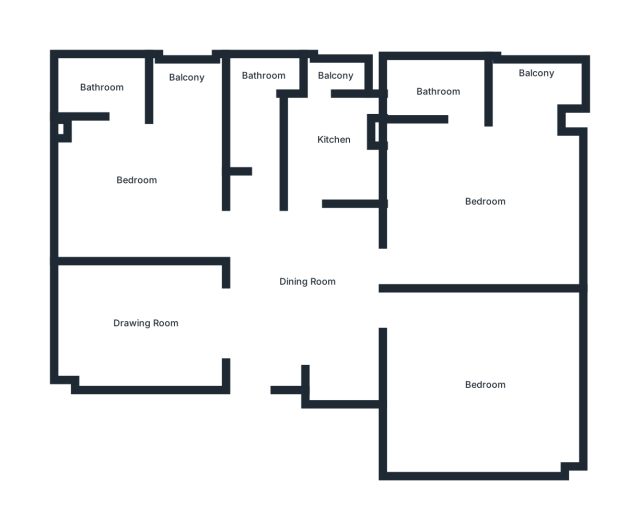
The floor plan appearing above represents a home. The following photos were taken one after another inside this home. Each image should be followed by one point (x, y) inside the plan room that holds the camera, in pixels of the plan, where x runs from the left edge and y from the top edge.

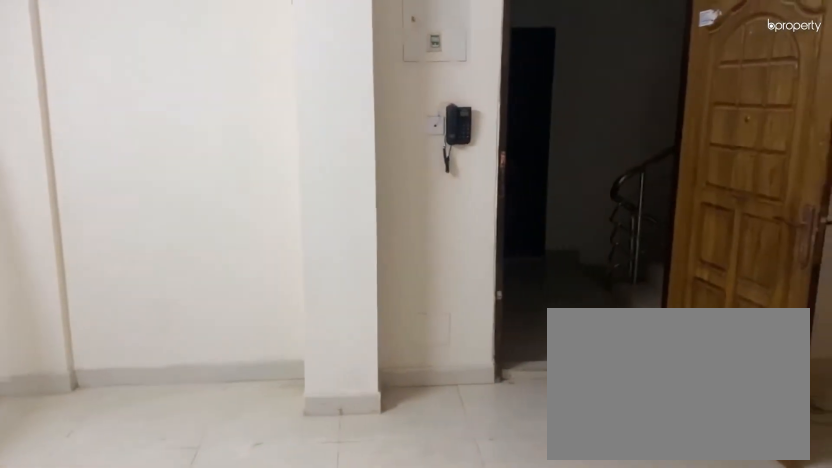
(296, 289)
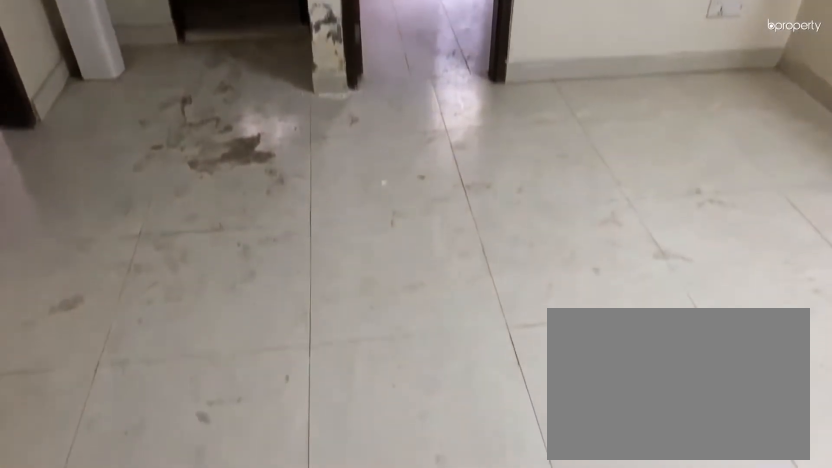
(296, 289)
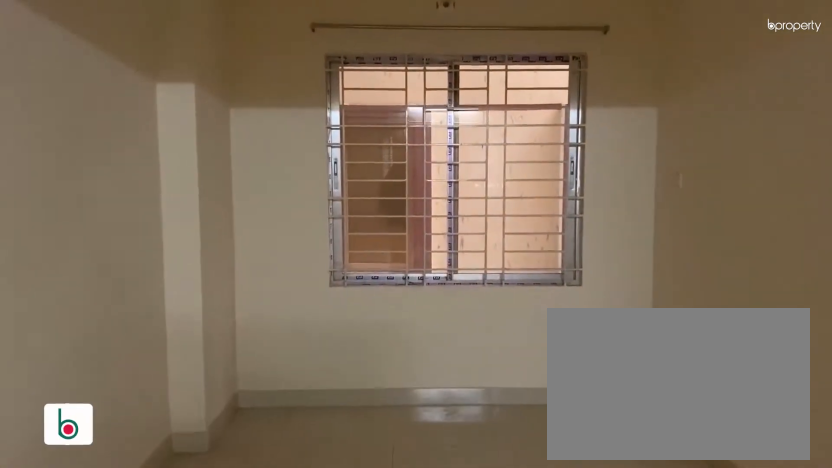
(145, 316)
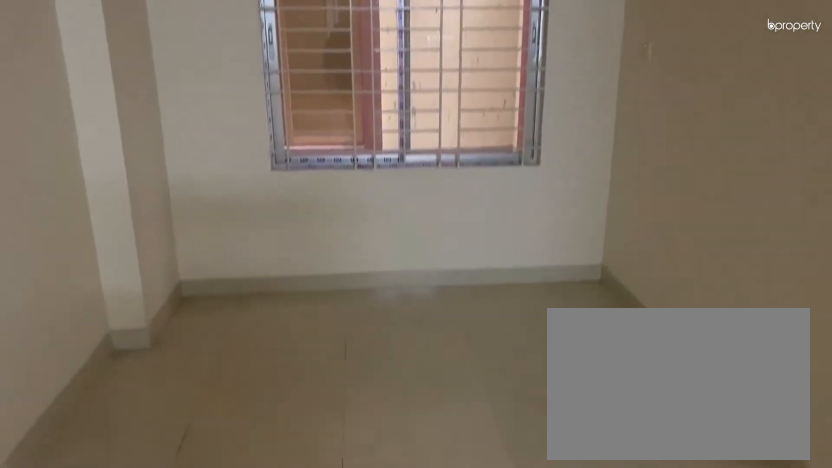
(145, 316)
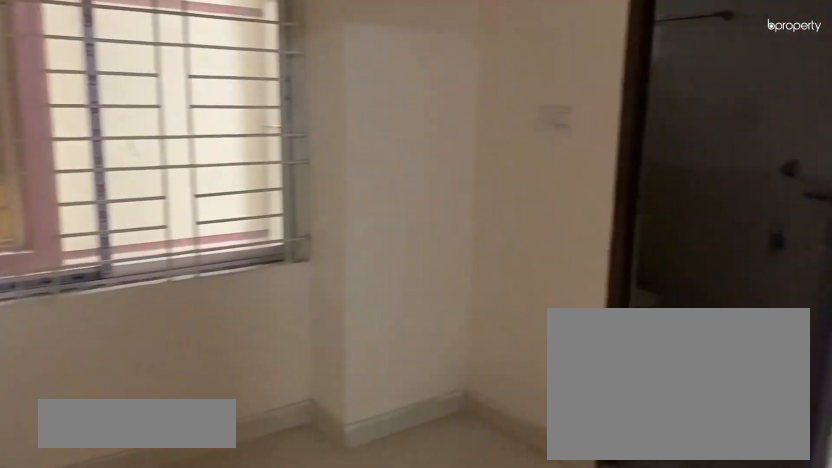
(135, 170)
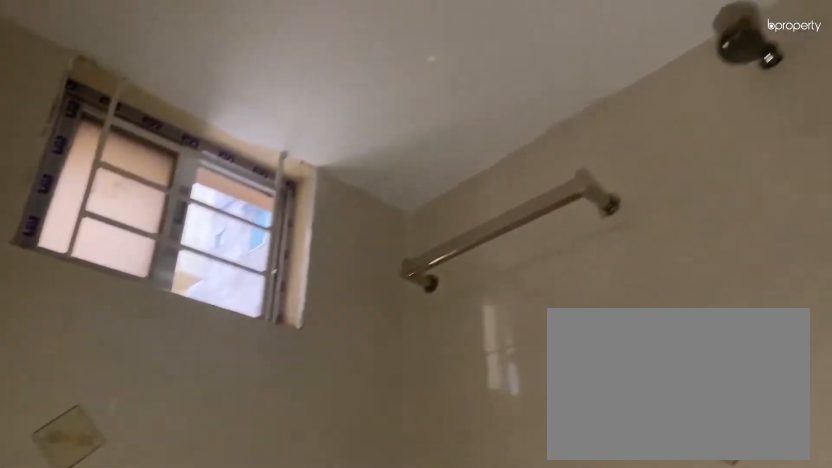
(98, 87)
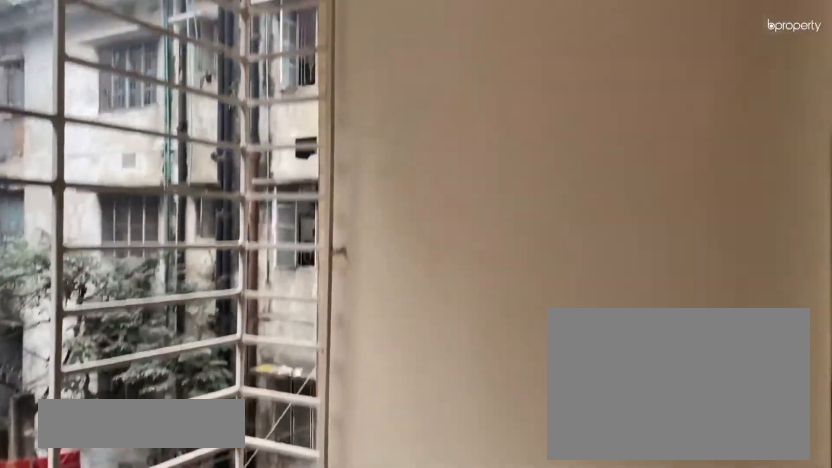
(187, 84)
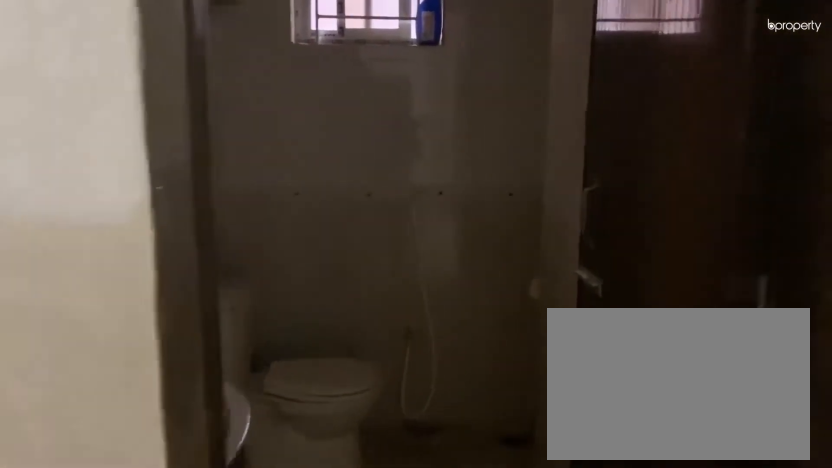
(259, 169)
